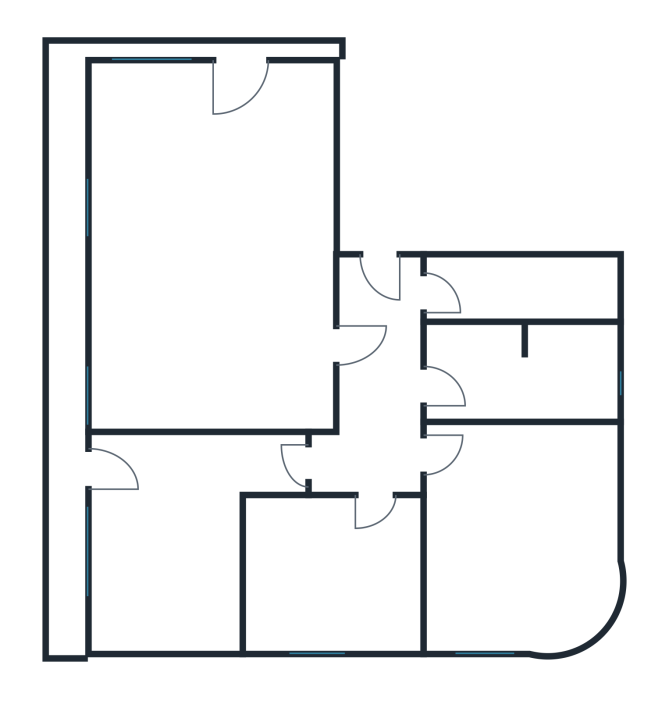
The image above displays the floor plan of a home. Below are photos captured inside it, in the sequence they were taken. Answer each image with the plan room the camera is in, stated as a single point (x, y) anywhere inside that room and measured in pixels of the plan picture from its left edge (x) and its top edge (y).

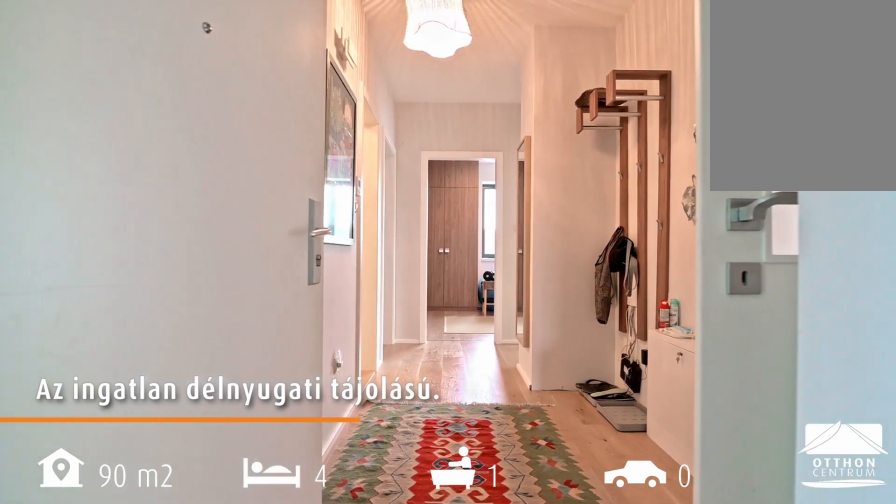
(387, 385)
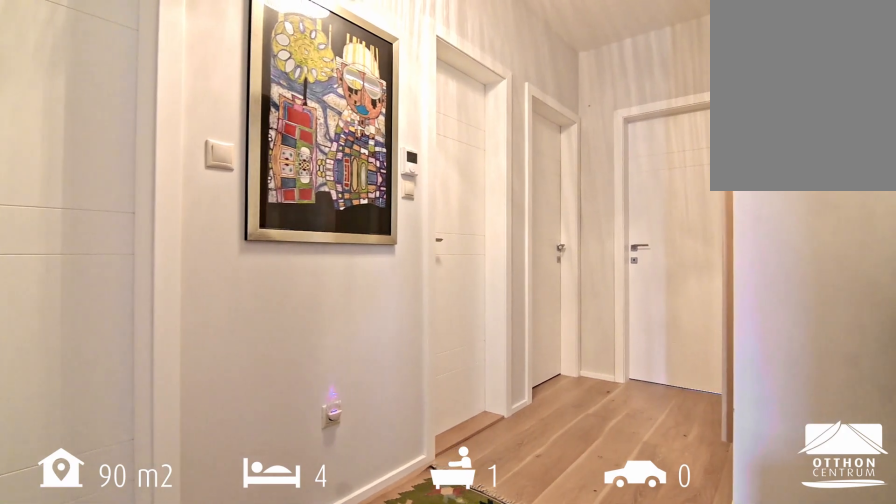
(387, 385)
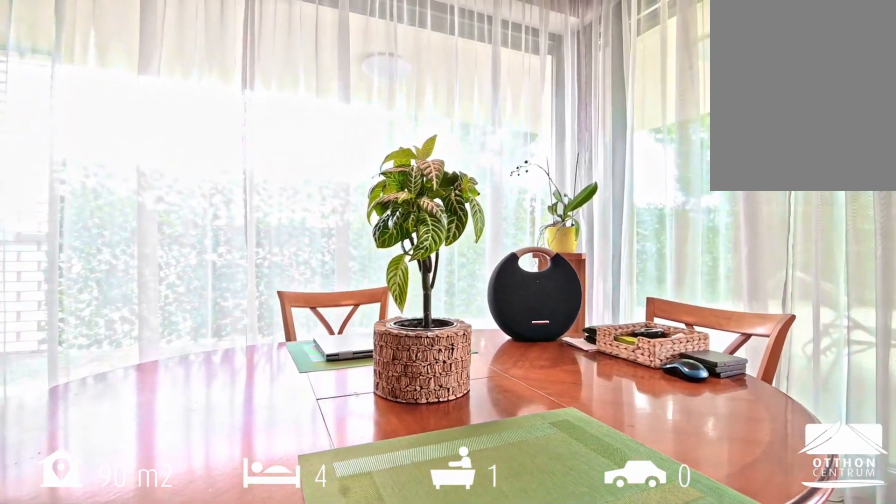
(205, 177)
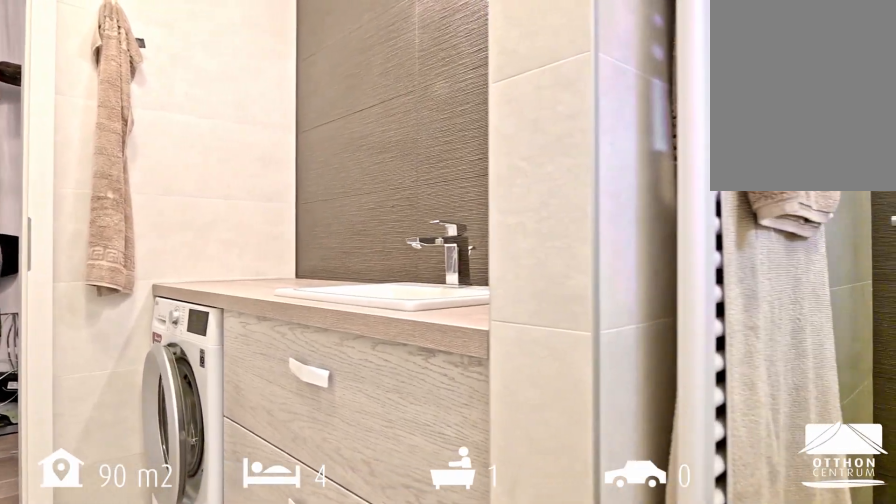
(521, 385)
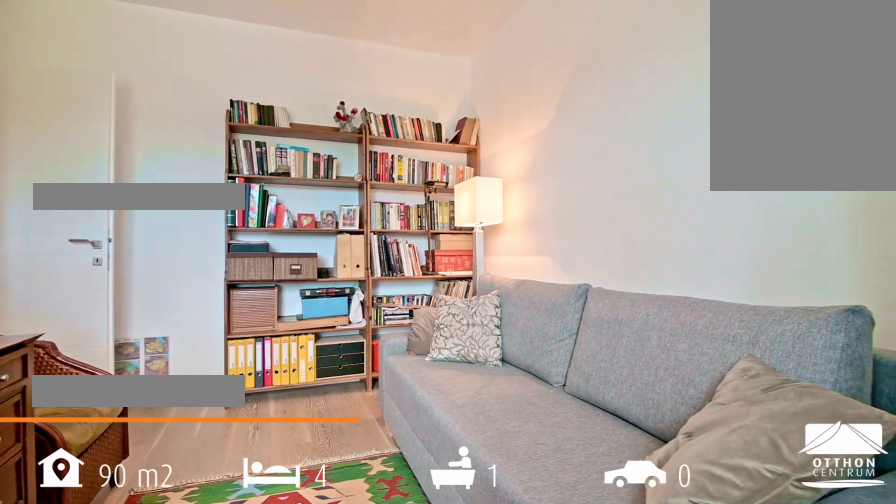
(521, 531)
